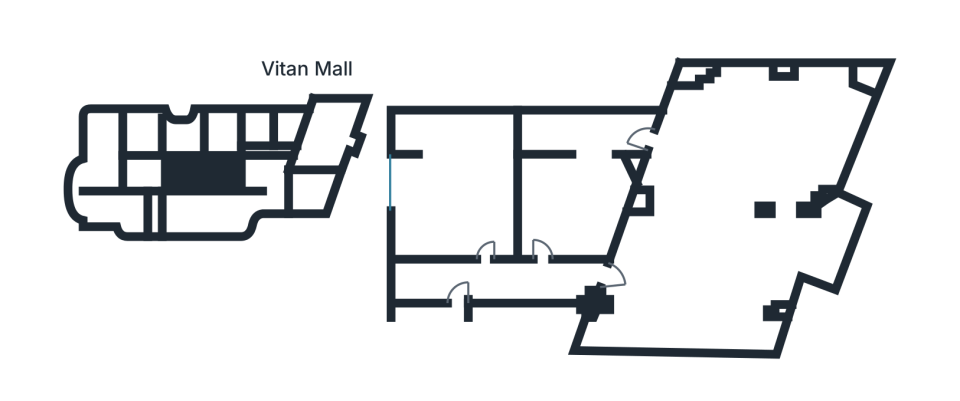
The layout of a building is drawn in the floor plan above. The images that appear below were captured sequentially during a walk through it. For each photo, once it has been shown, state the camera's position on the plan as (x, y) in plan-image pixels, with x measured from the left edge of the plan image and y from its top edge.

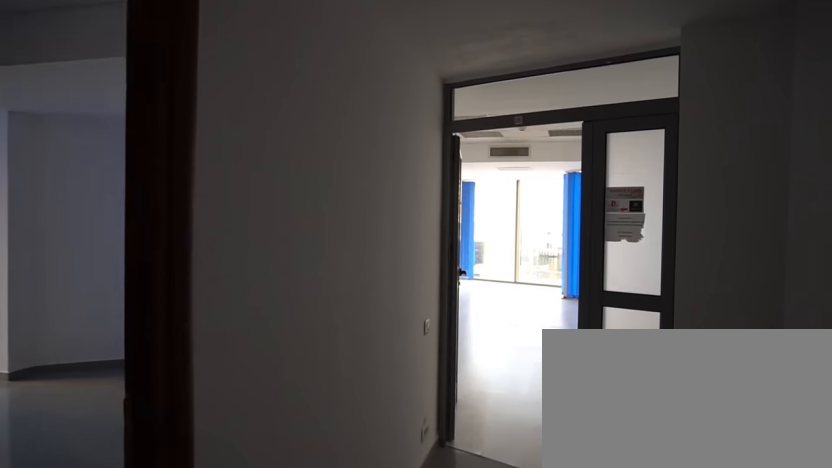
(540, 298)
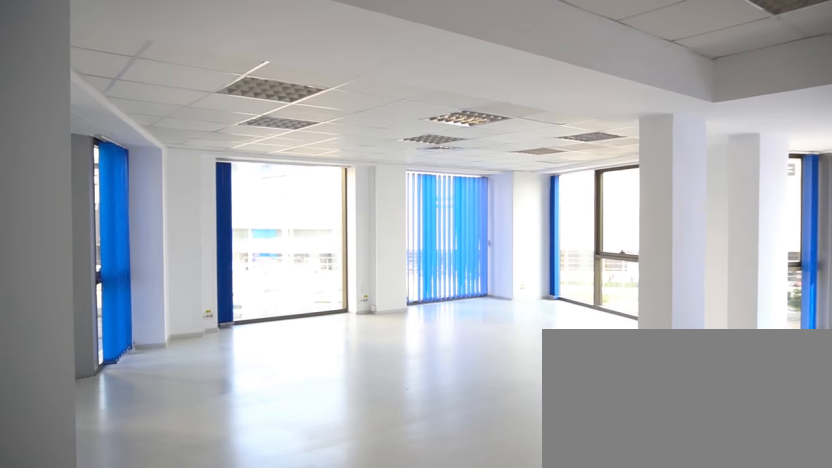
(631, 291)
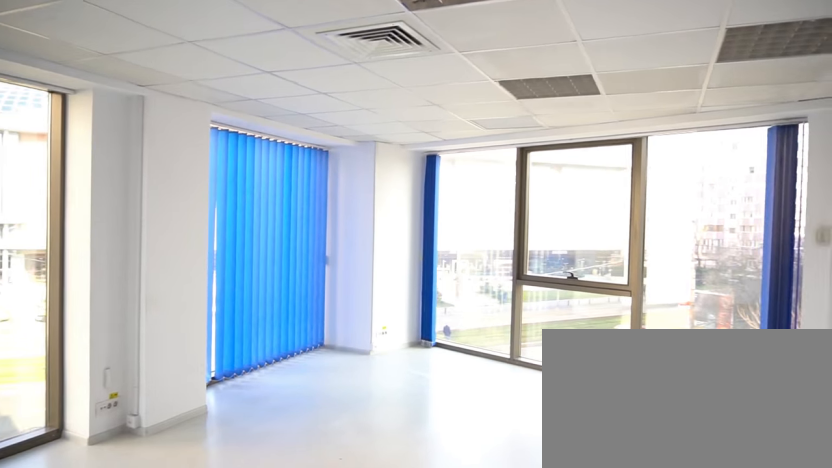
(720, 152)
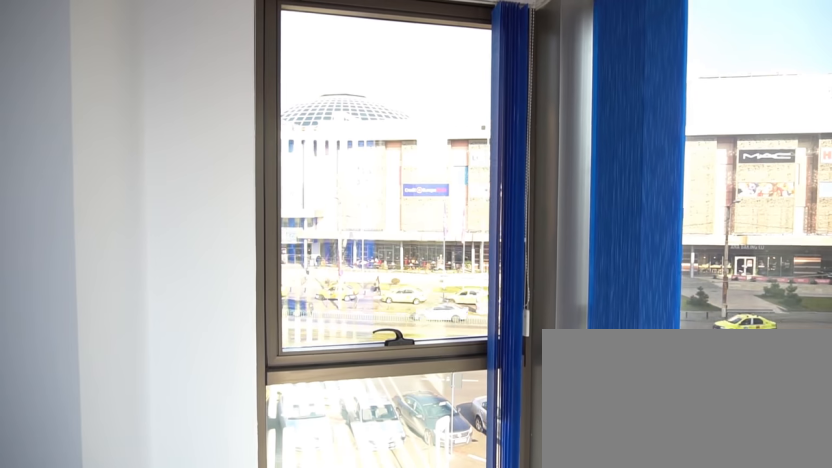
(824, 277)
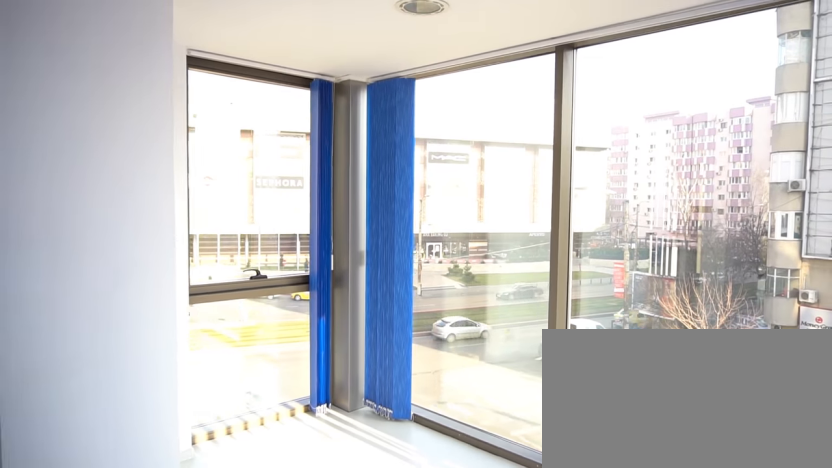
(786, 300)
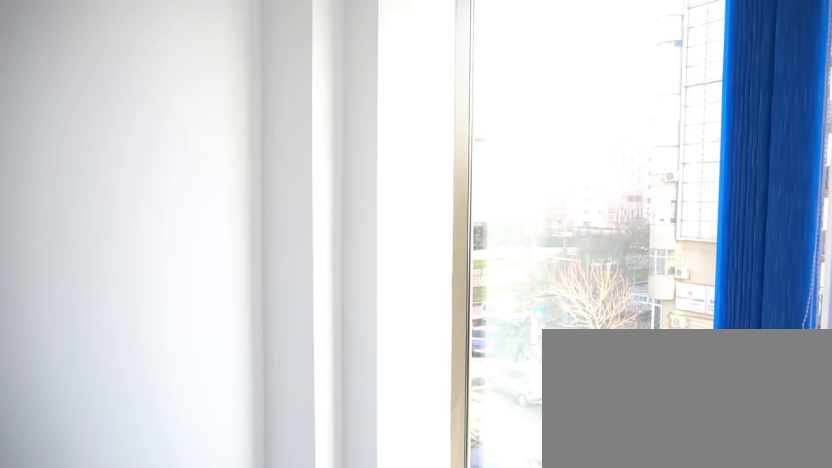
(736, 329)
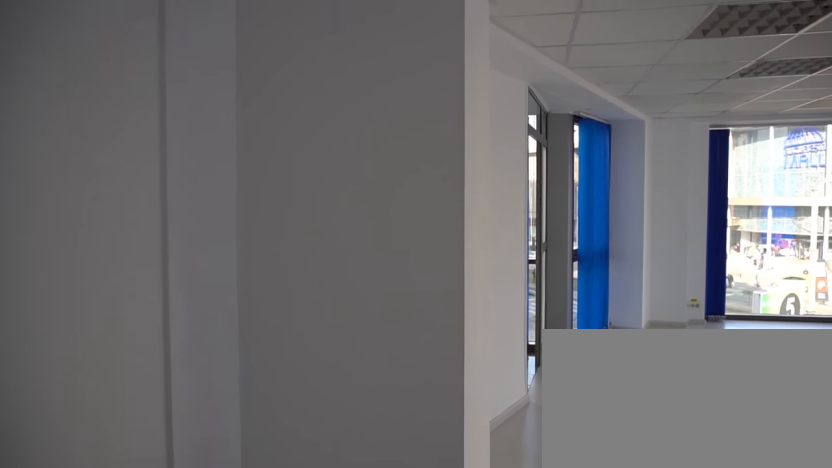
(642, 244)
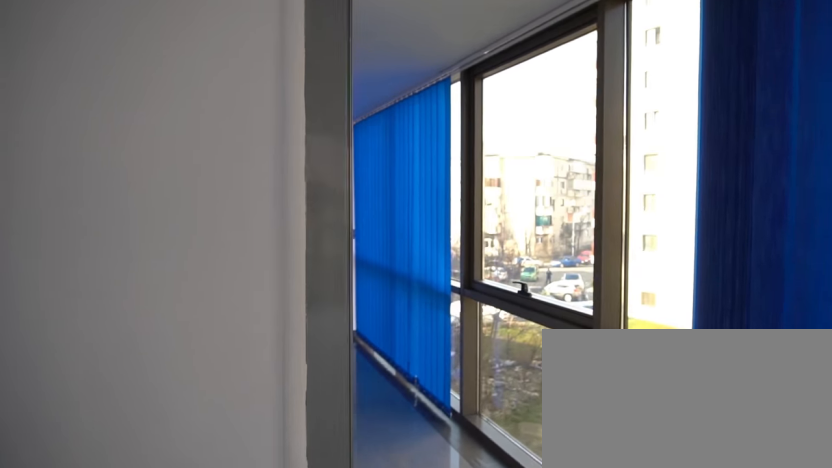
(658, 135)
